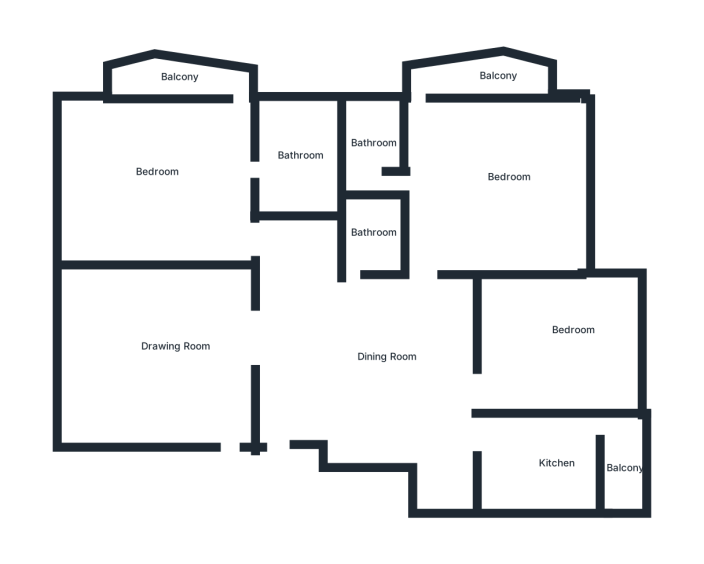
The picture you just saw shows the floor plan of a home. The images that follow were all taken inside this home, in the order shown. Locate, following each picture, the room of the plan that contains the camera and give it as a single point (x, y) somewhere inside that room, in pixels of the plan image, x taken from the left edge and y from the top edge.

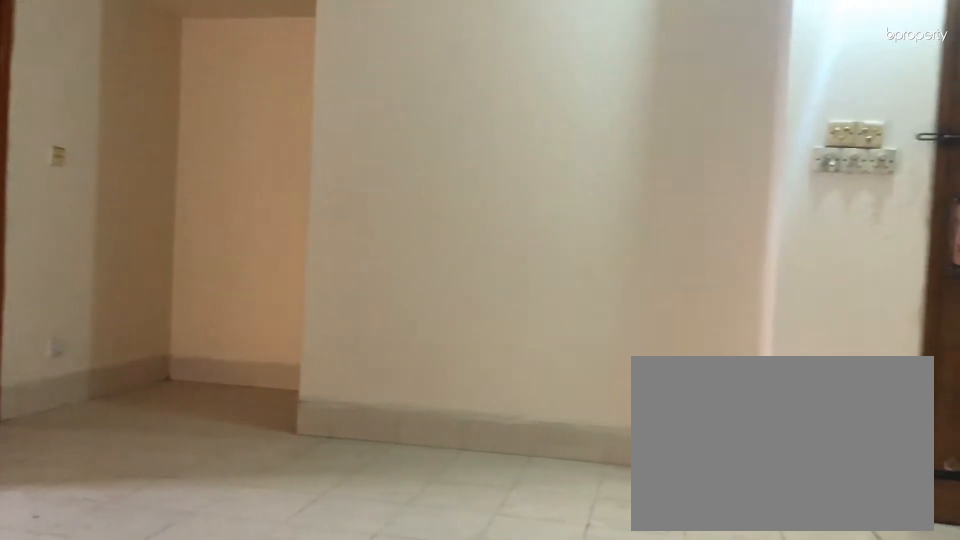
(380, 348)
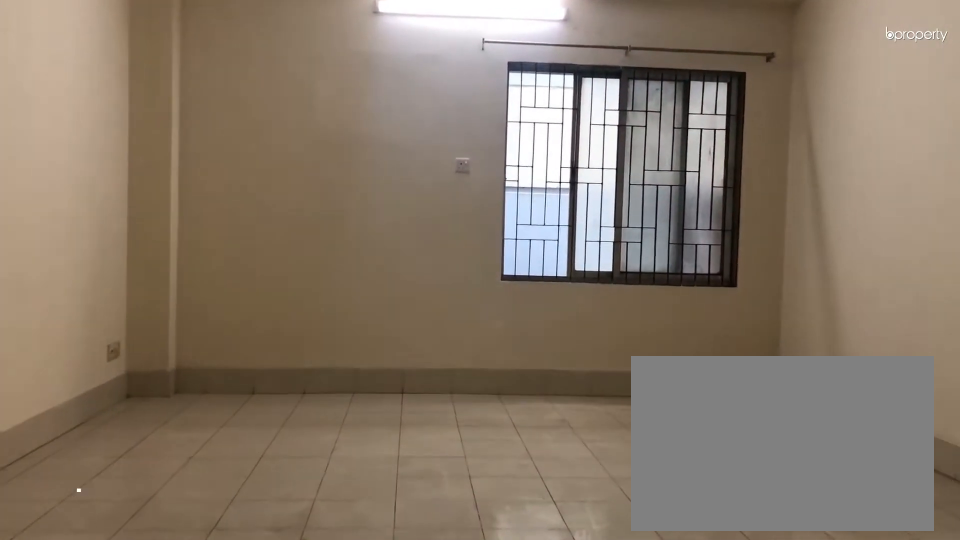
(221, 348)
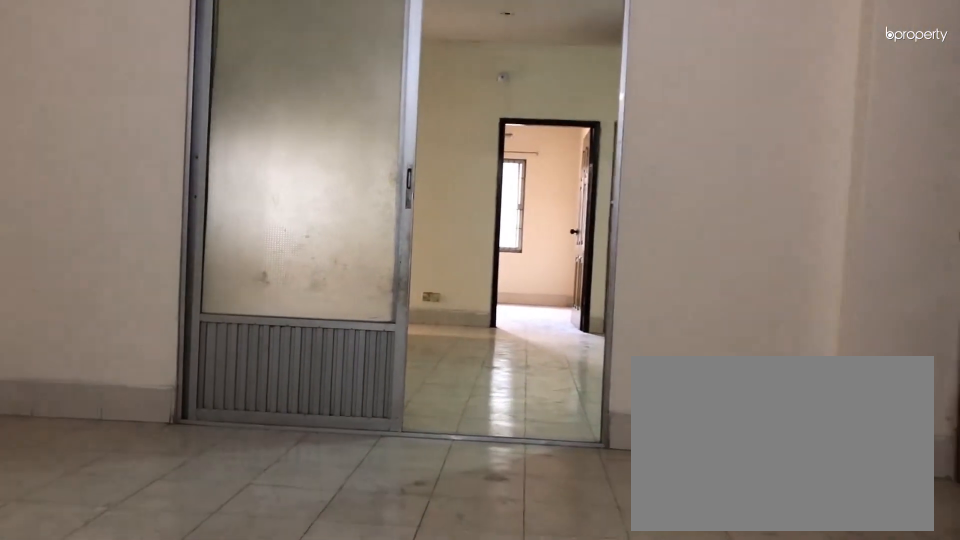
(142, 354)
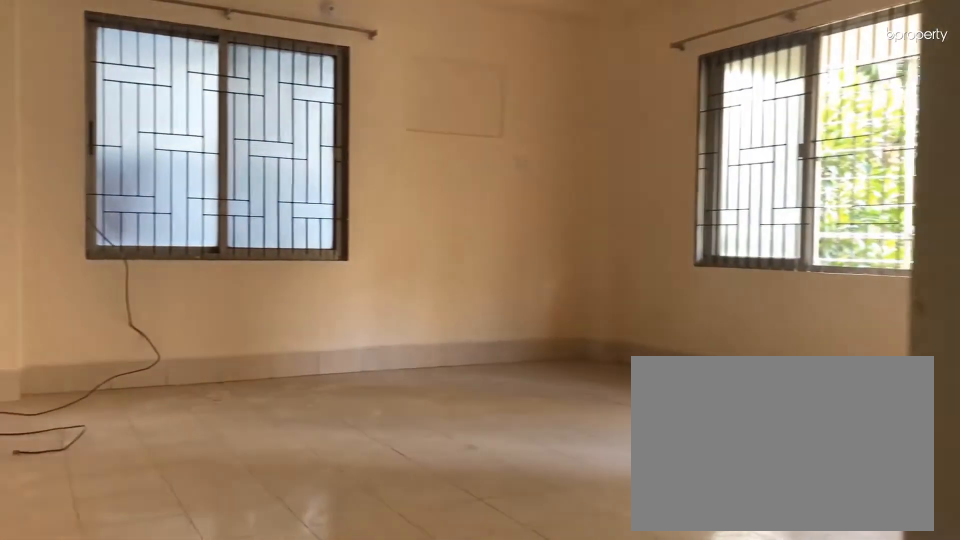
(169, 192)
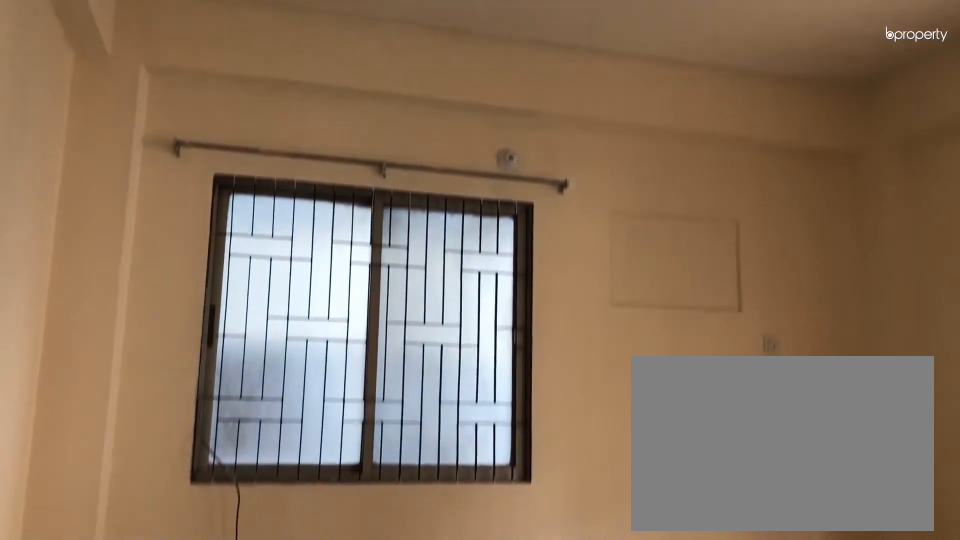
(155, 167)
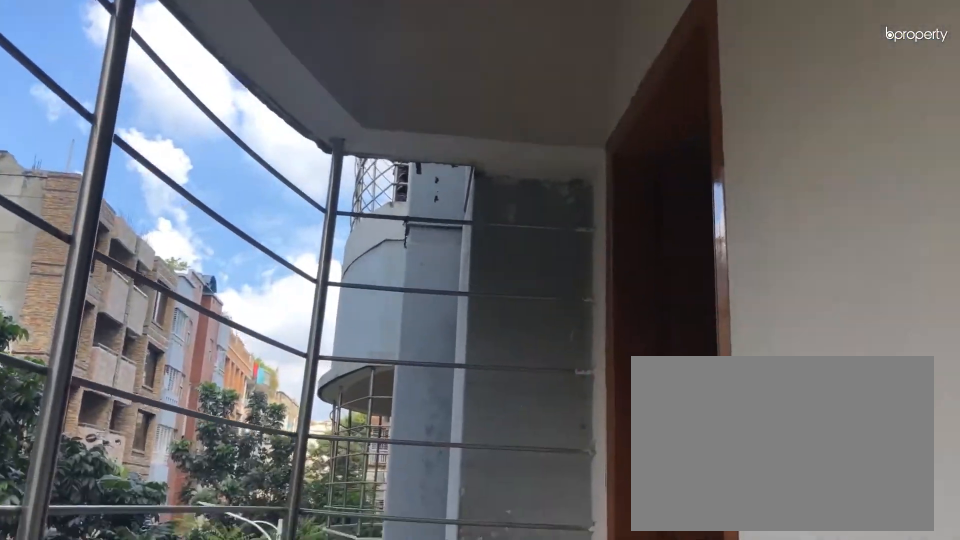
(167, 82)
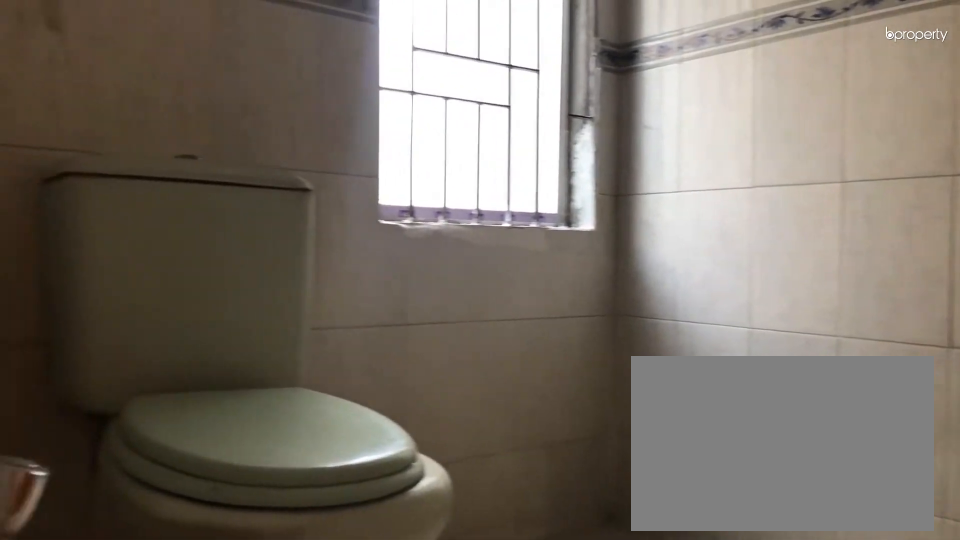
(296, 163)
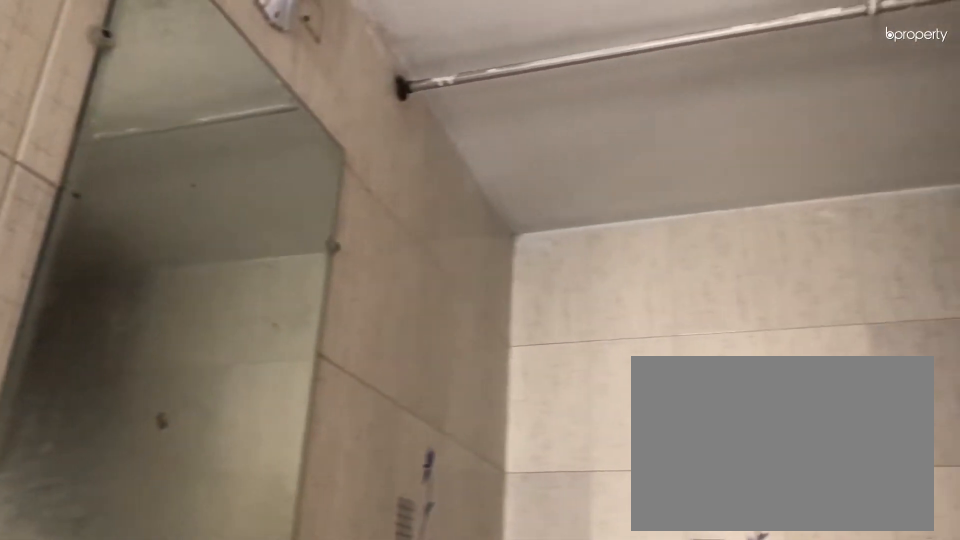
(296, 163)
